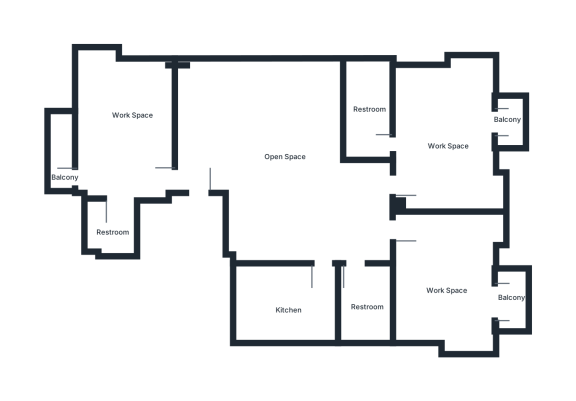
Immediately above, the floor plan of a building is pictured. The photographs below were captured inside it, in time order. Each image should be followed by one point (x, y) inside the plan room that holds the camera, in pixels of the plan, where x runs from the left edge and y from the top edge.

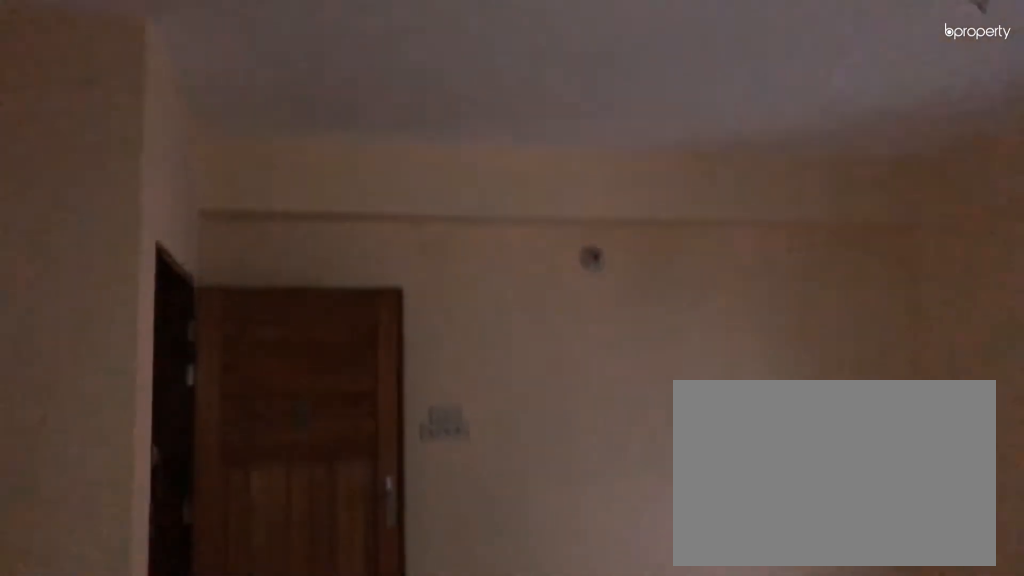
(277, 156)
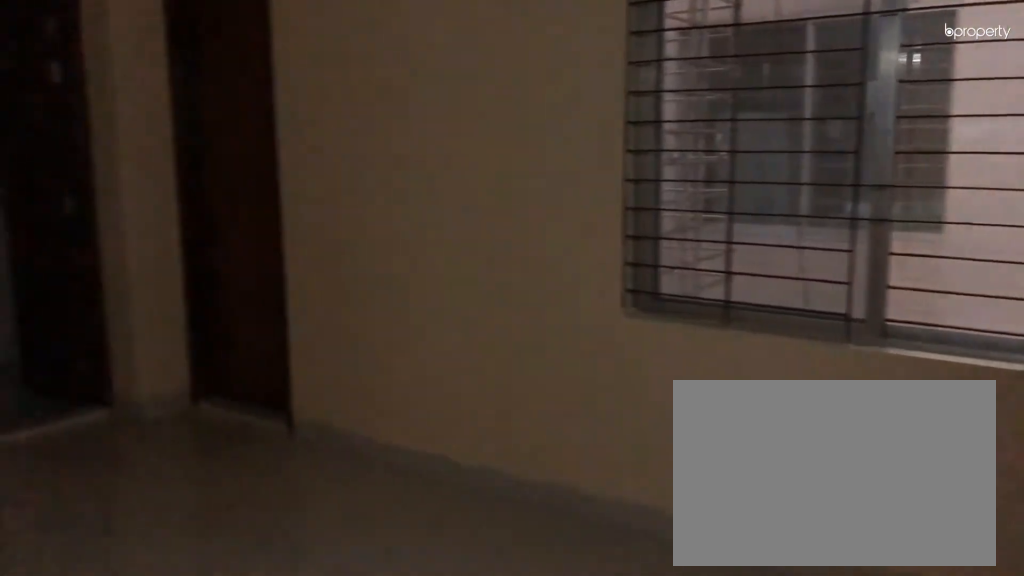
(131, 133)
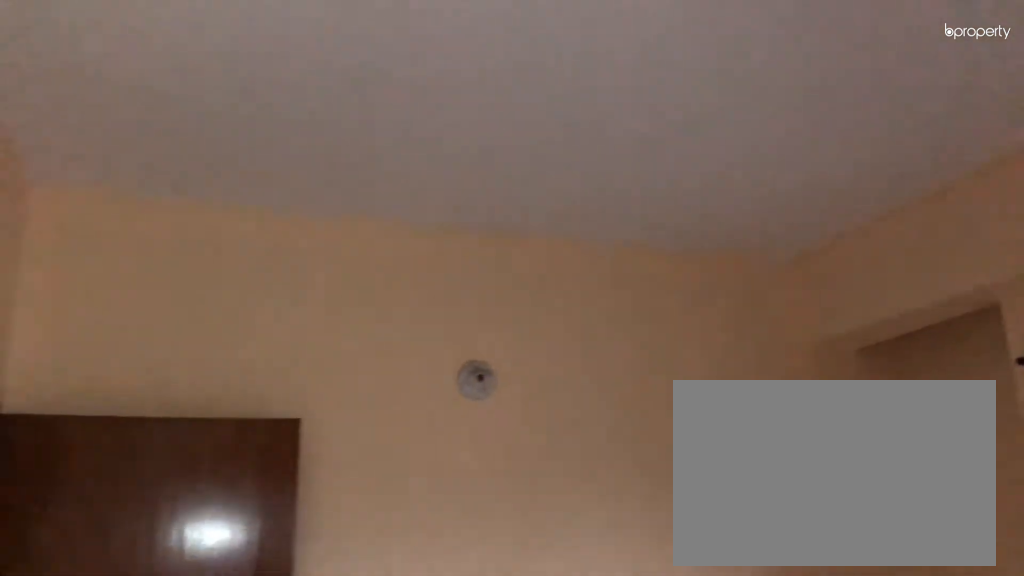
(444, 284)
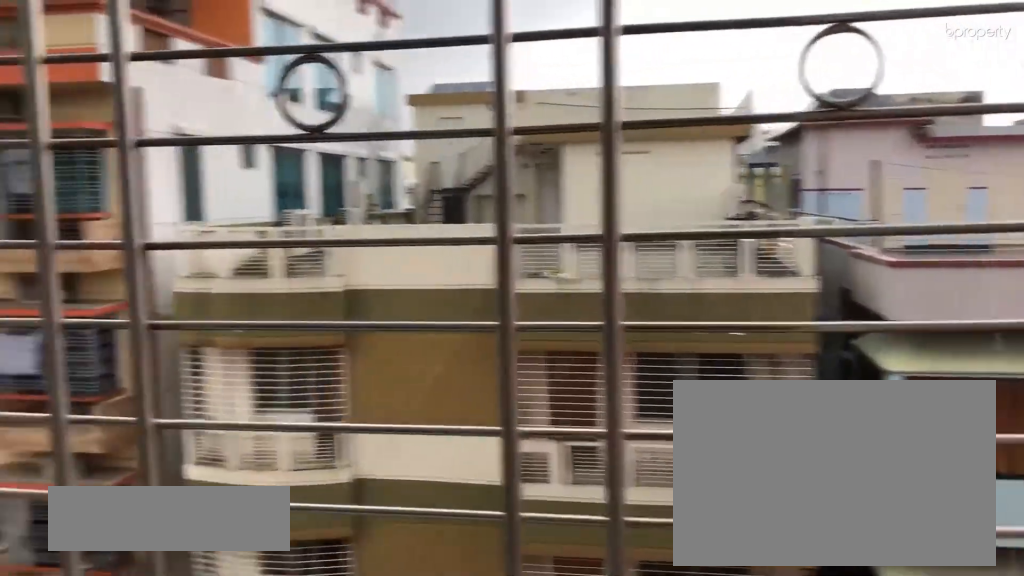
(508, 299)
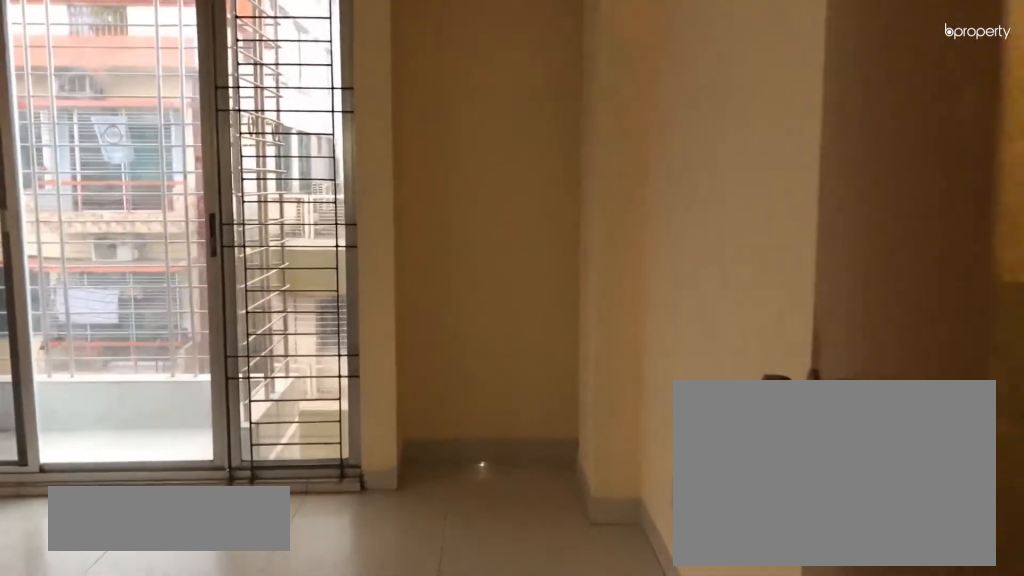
(447, 138)
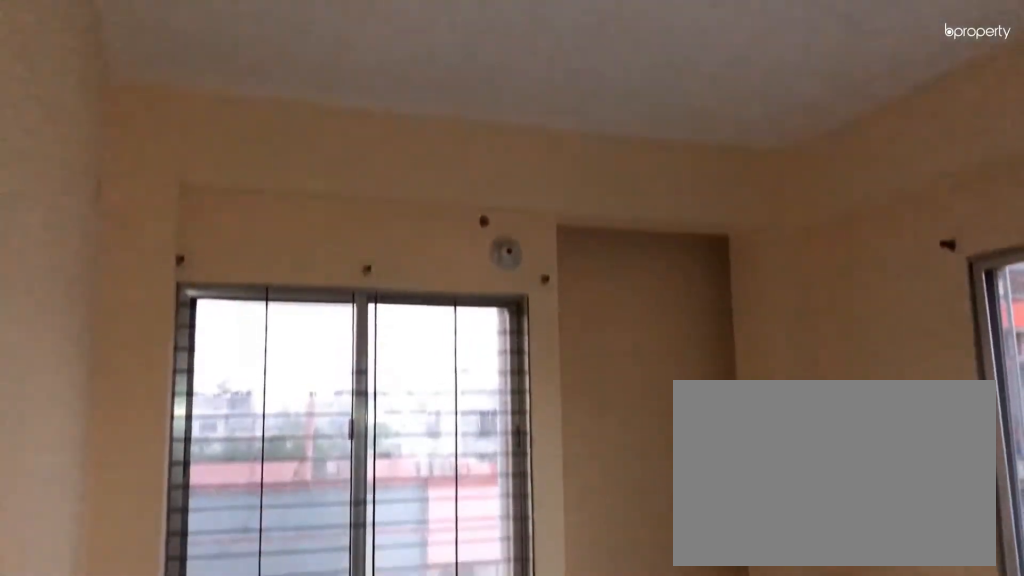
(447, 138)
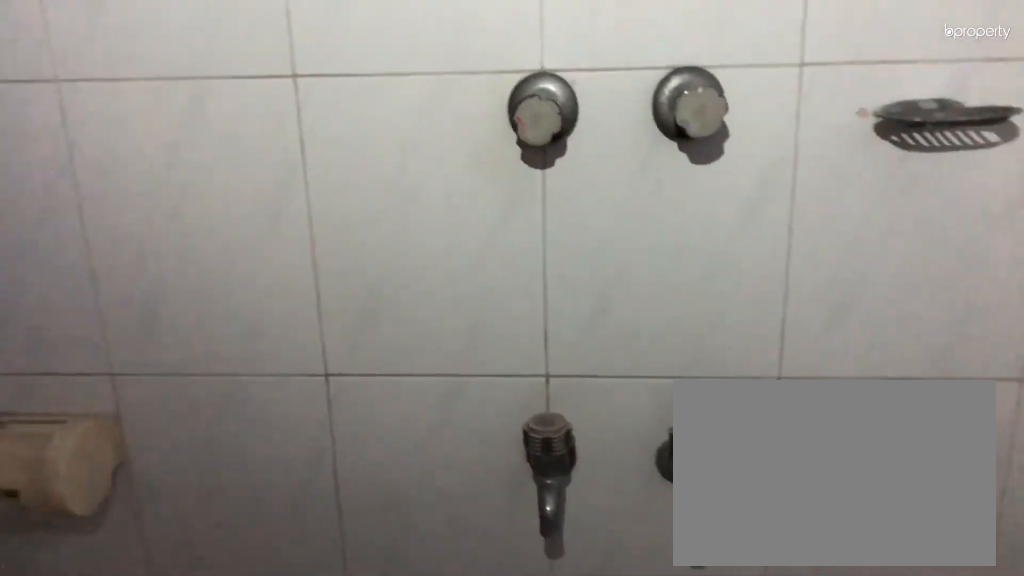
(367, 110)
